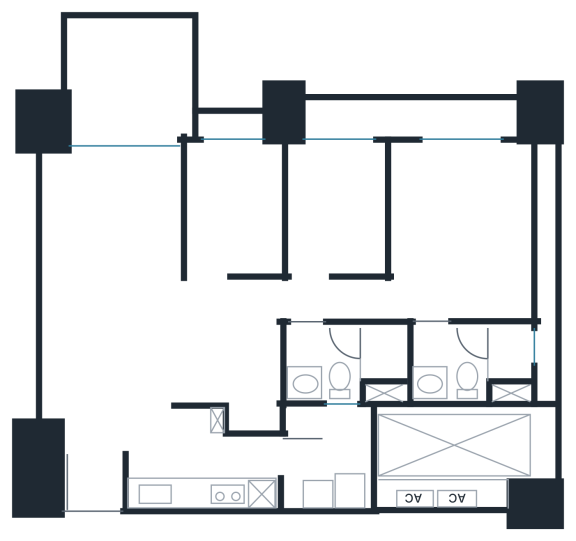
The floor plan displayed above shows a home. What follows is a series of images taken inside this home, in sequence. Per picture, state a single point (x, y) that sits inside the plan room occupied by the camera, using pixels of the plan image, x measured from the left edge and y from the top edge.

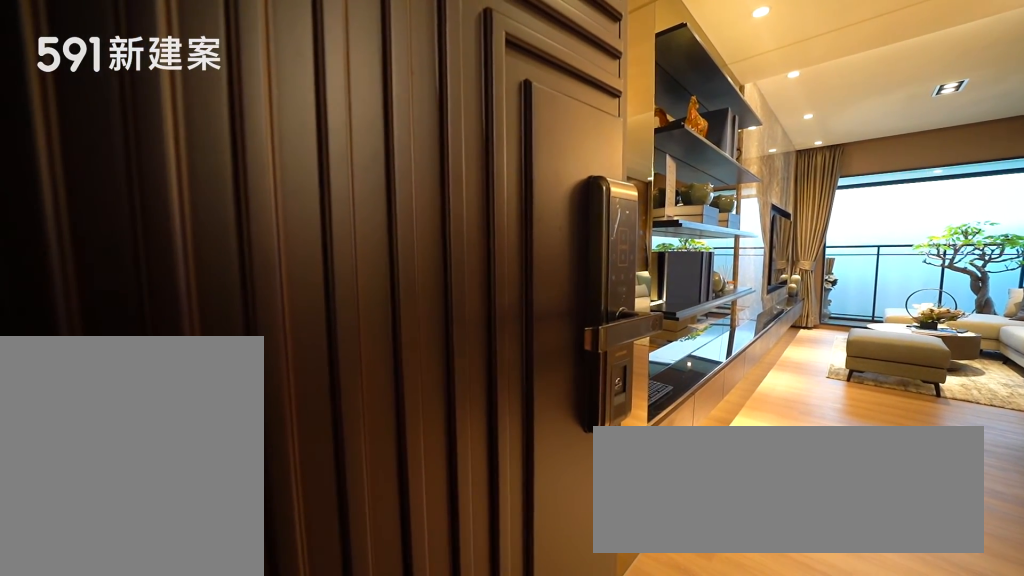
(96, 482)
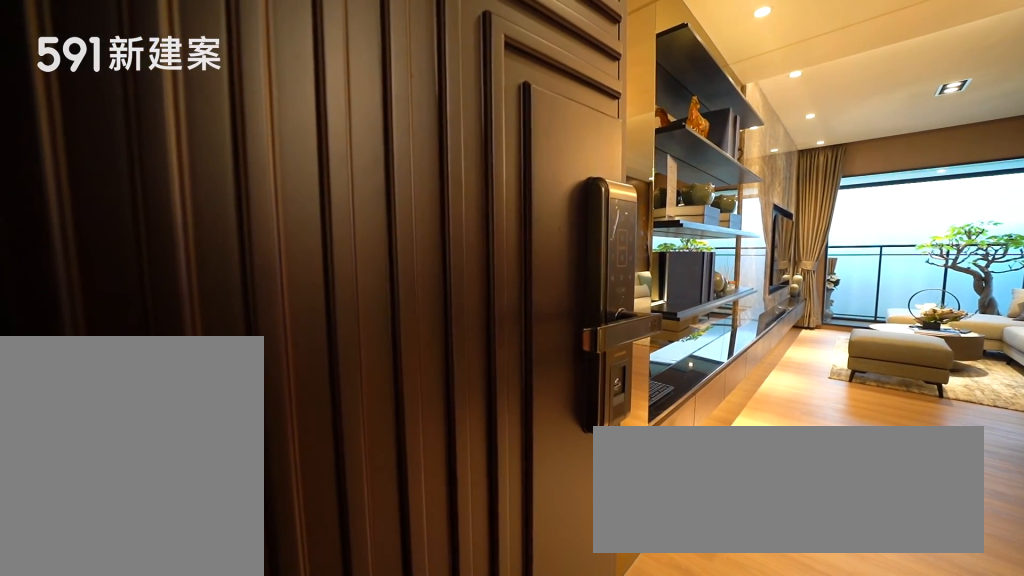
(96, 482)
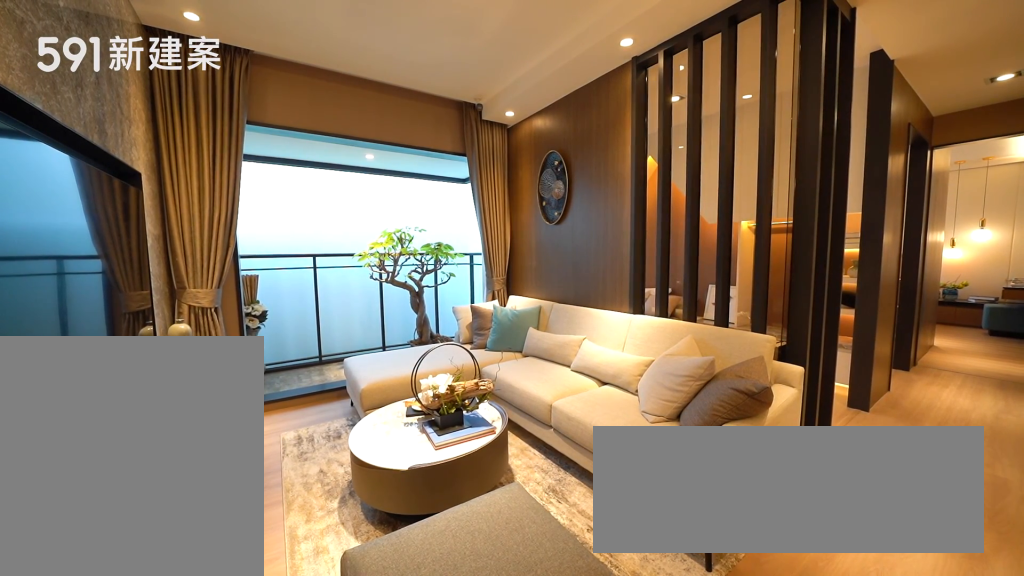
(114, 219)
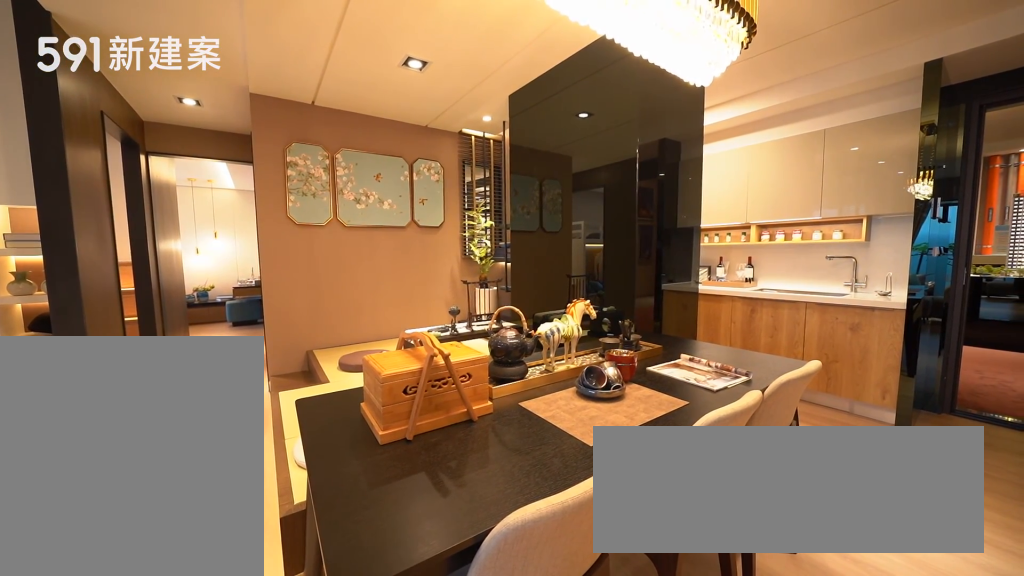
(187, 357)
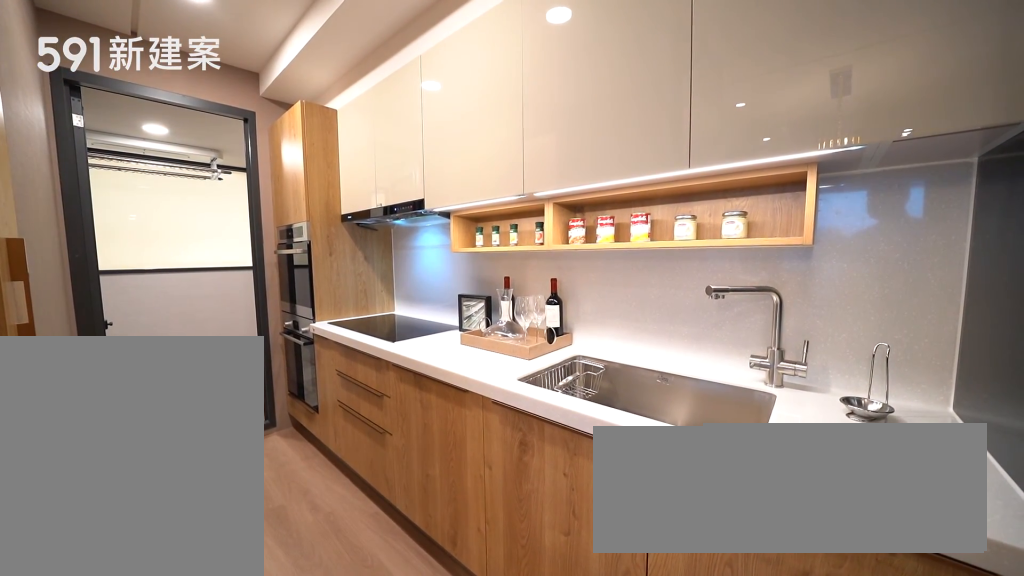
(209, 473)
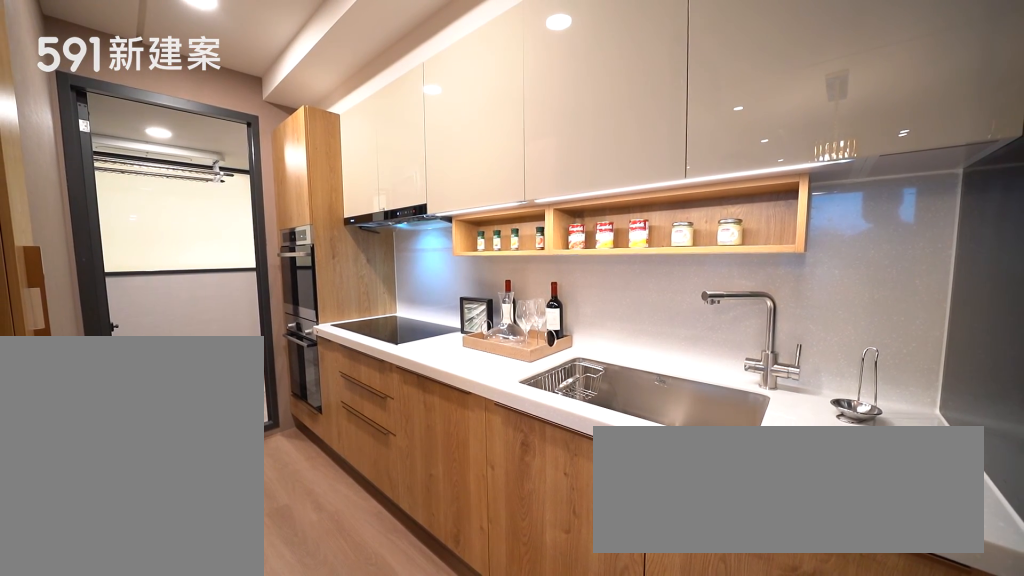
(209, 473)
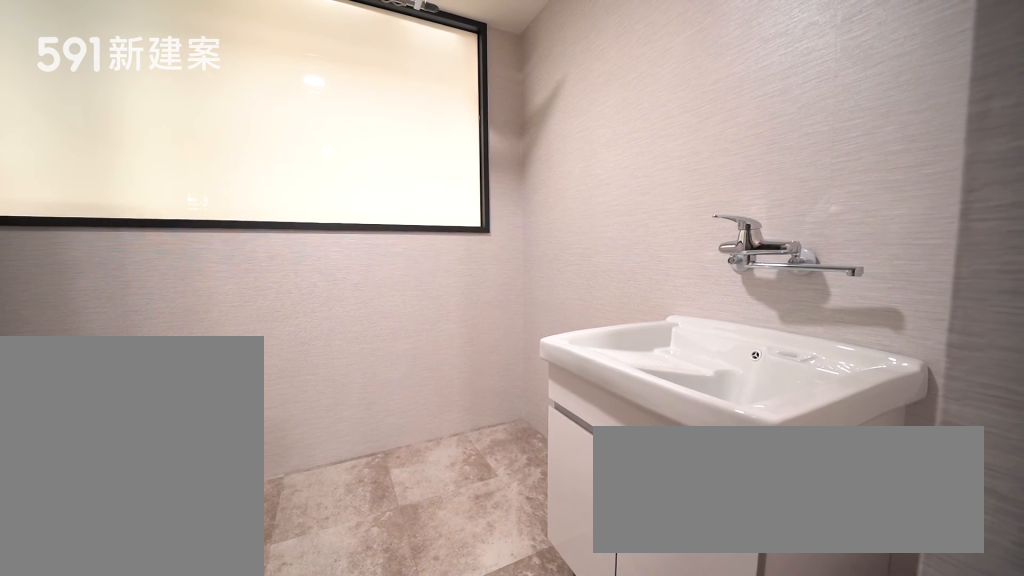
(333, 456)
